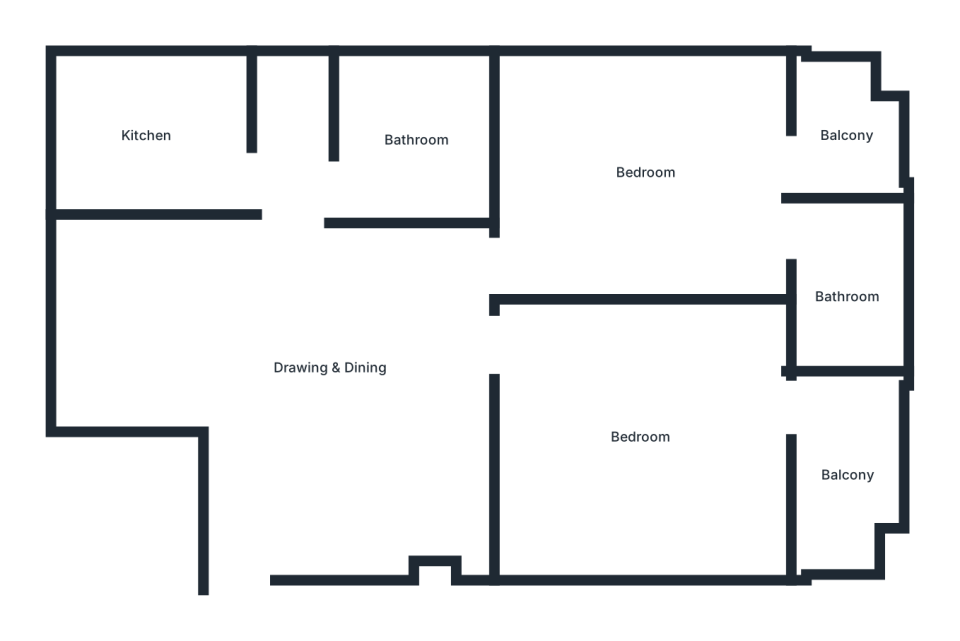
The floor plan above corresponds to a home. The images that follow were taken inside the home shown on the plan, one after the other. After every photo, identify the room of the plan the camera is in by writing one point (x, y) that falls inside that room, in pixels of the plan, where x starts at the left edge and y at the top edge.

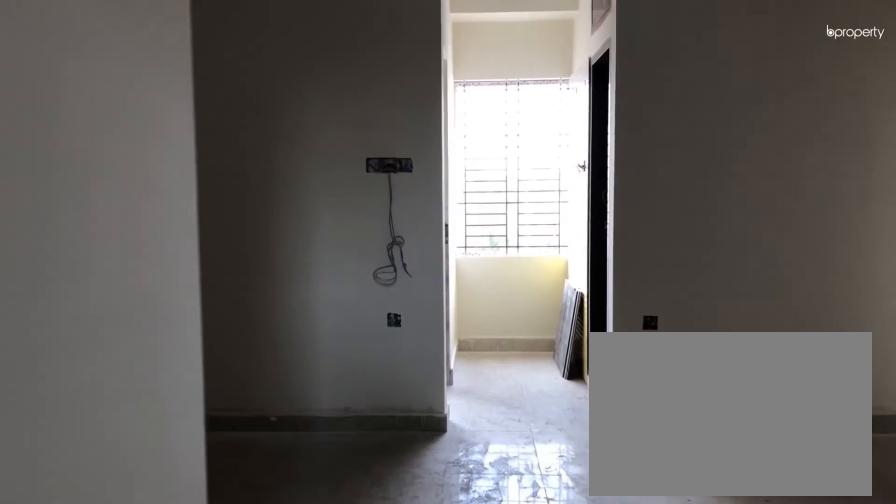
(257, 547)
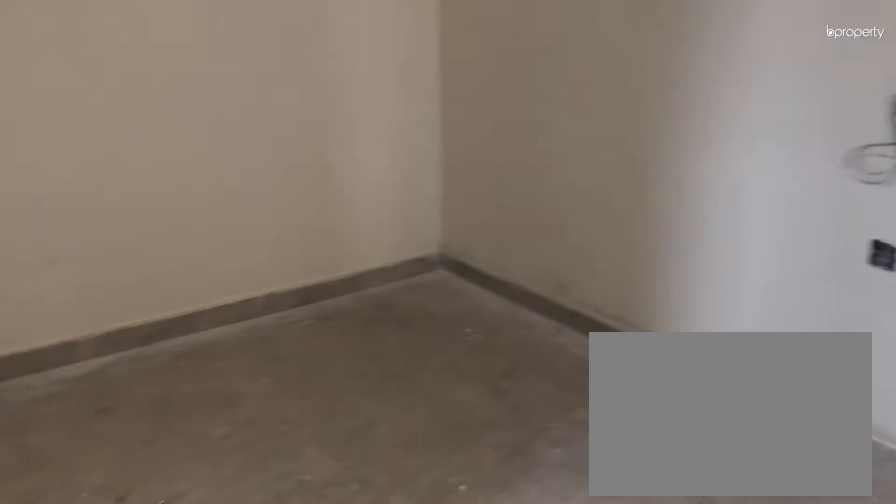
(332, 367)
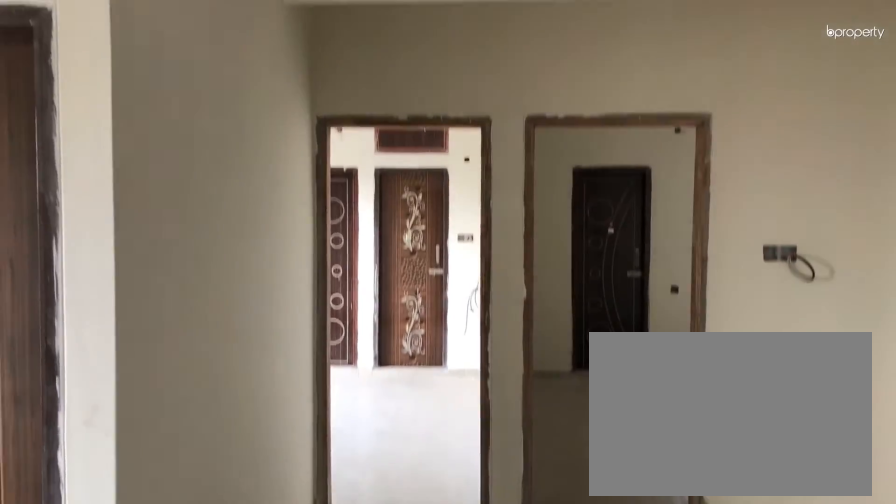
(332, 367)
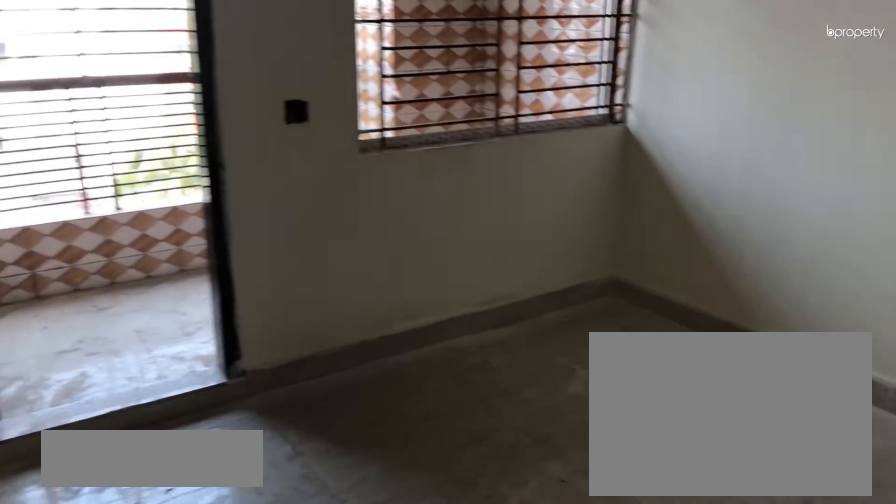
(640, 438)
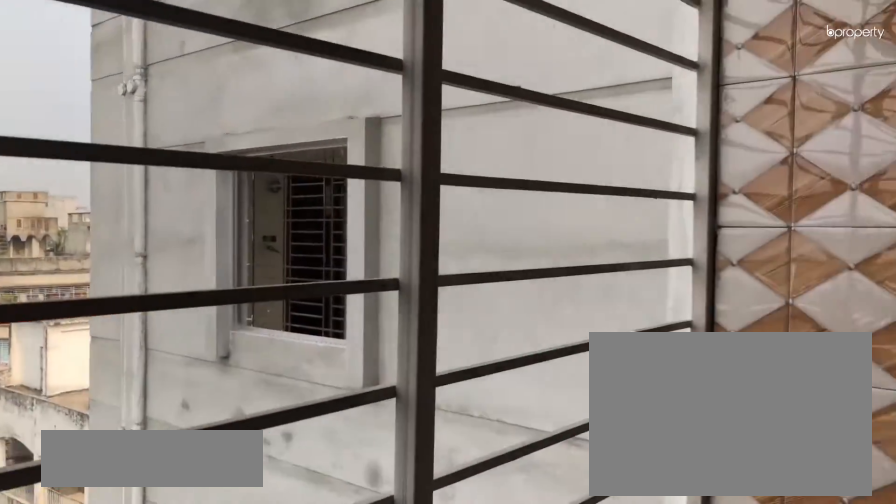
(846, 477)
